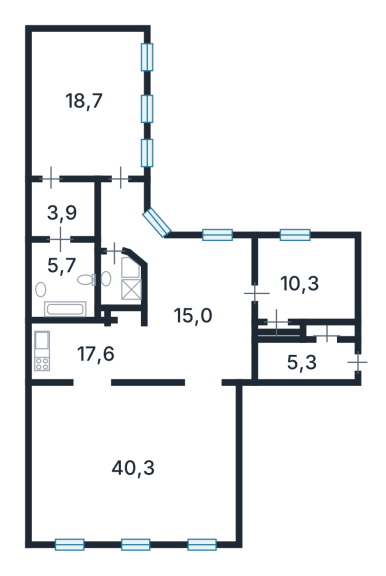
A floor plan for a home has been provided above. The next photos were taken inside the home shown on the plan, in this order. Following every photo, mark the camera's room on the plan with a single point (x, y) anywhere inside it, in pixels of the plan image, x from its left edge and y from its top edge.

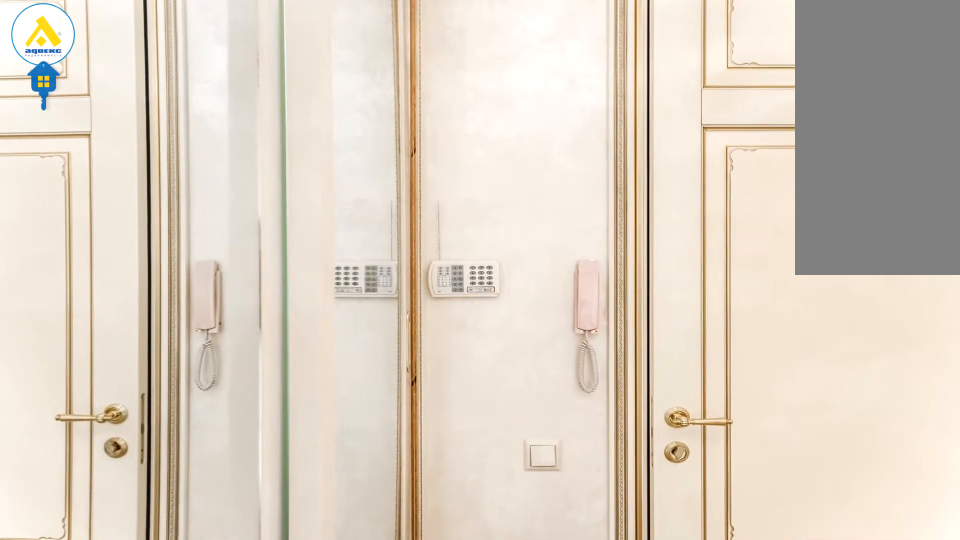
(300, 360)
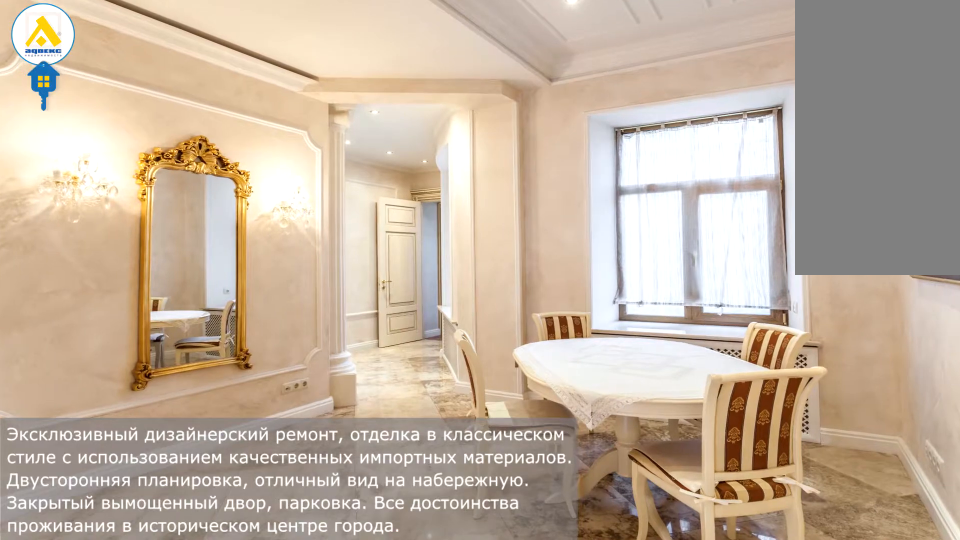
(191, 346)
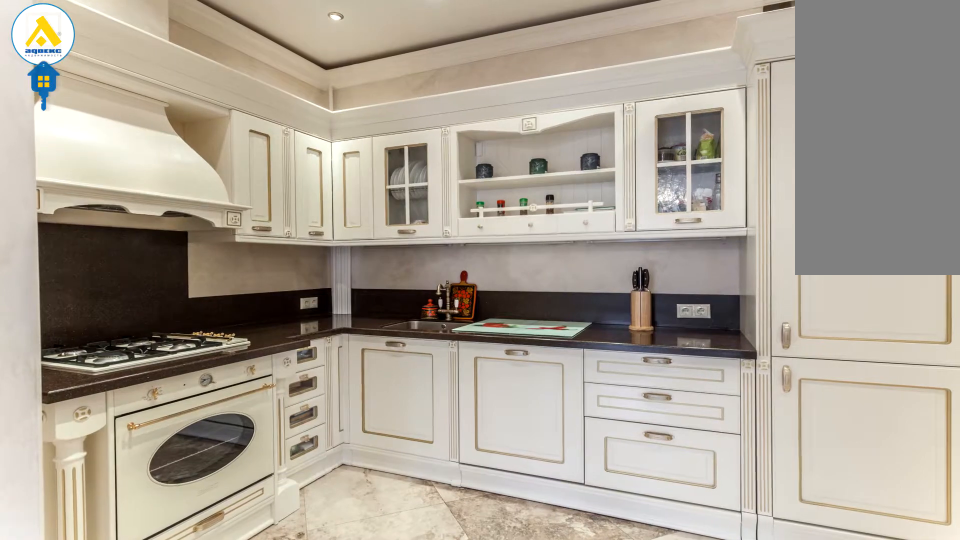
(96, 351)
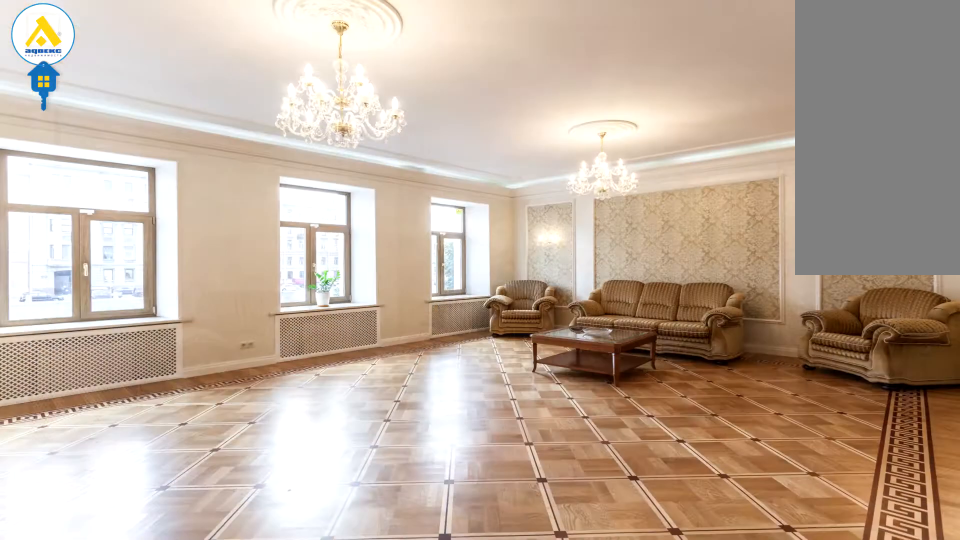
(132, 427)
